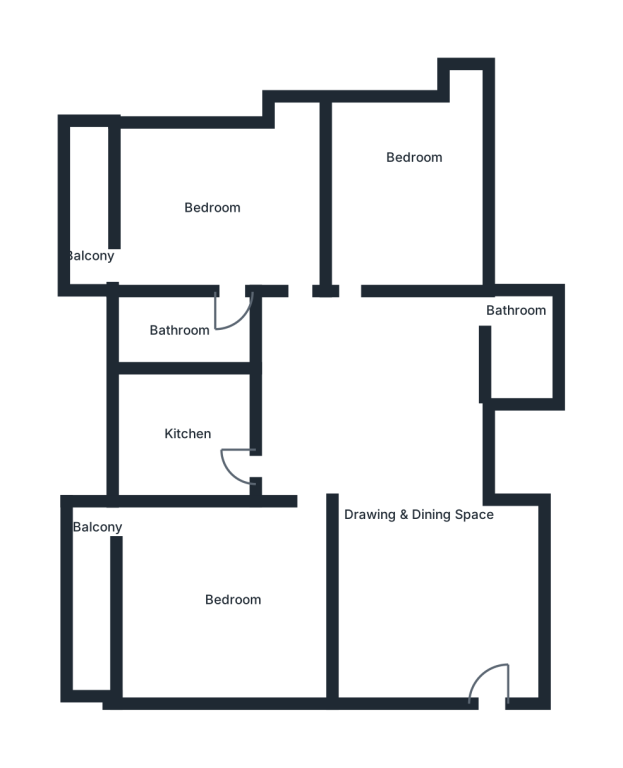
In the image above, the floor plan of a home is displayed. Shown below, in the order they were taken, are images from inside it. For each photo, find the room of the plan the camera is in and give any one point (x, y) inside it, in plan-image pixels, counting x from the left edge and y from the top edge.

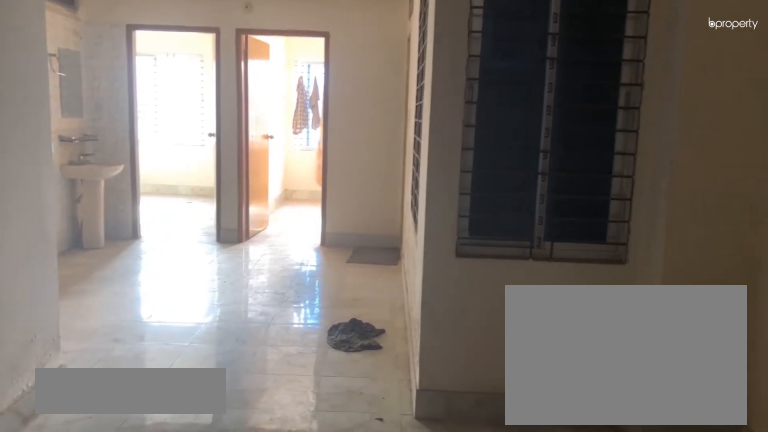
(413, 509)
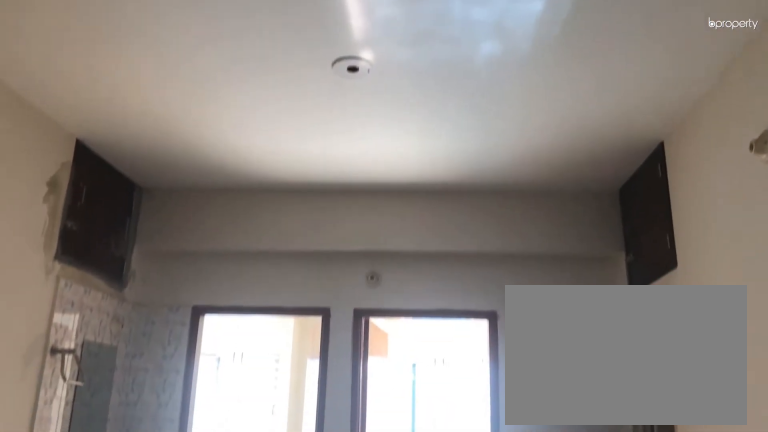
(413, 509)
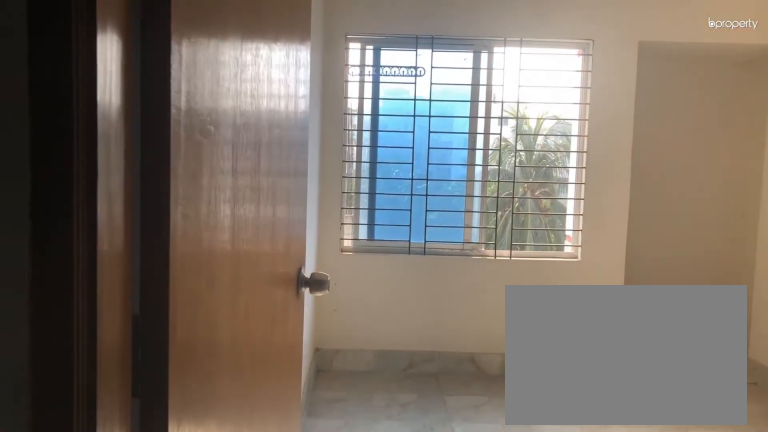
(370, 266)
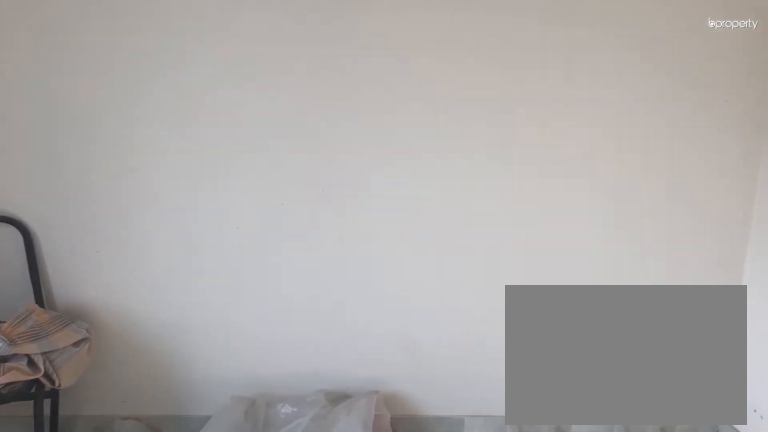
(398, 197)
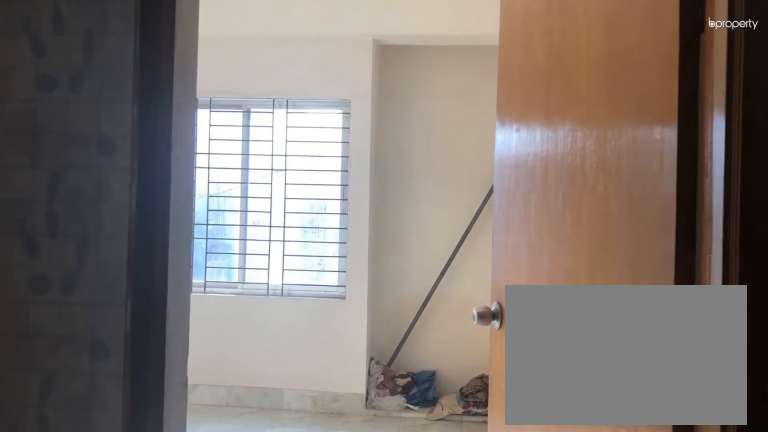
(301, 268)
